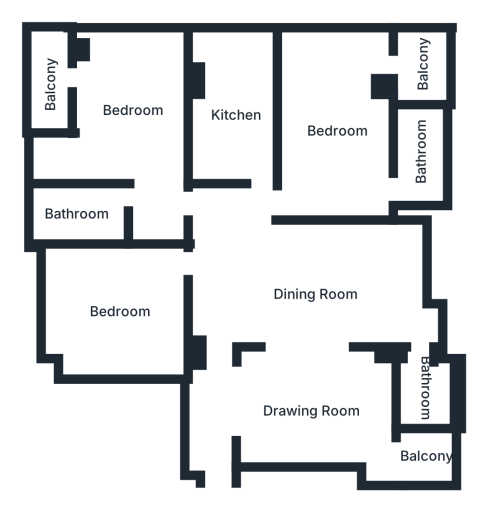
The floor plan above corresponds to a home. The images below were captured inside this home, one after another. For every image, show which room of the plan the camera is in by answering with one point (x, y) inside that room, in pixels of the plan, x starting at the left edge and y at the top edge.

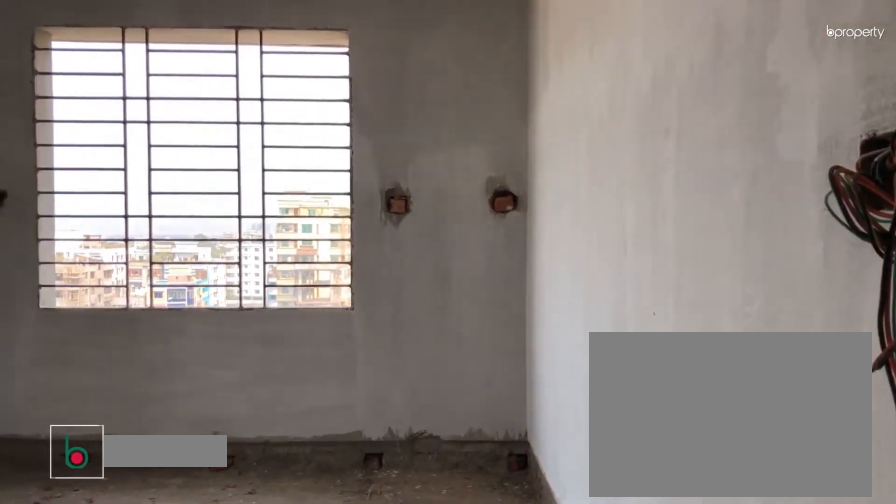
(135, 110)
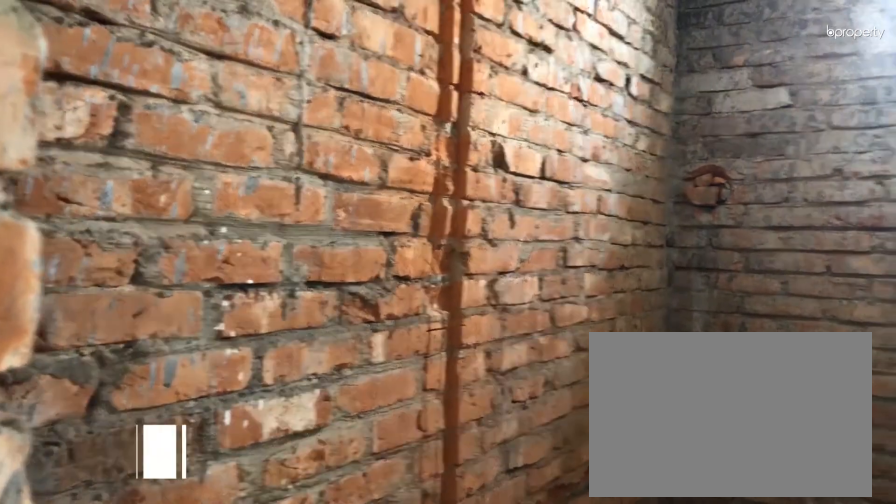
(84, 213)
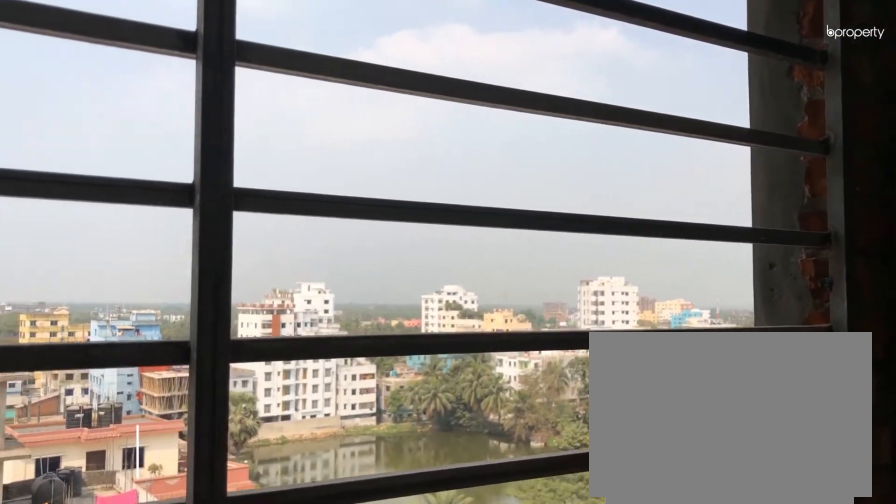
(52, 69)
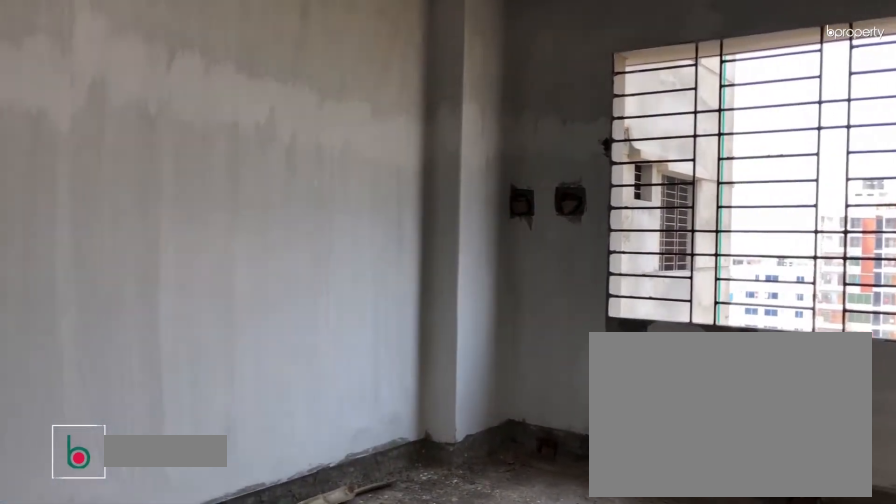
(133, 311)
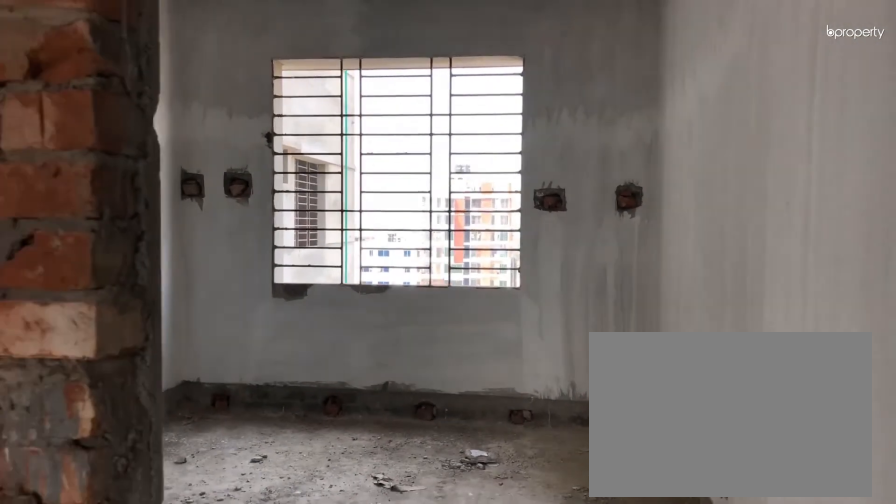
(133, 311)
